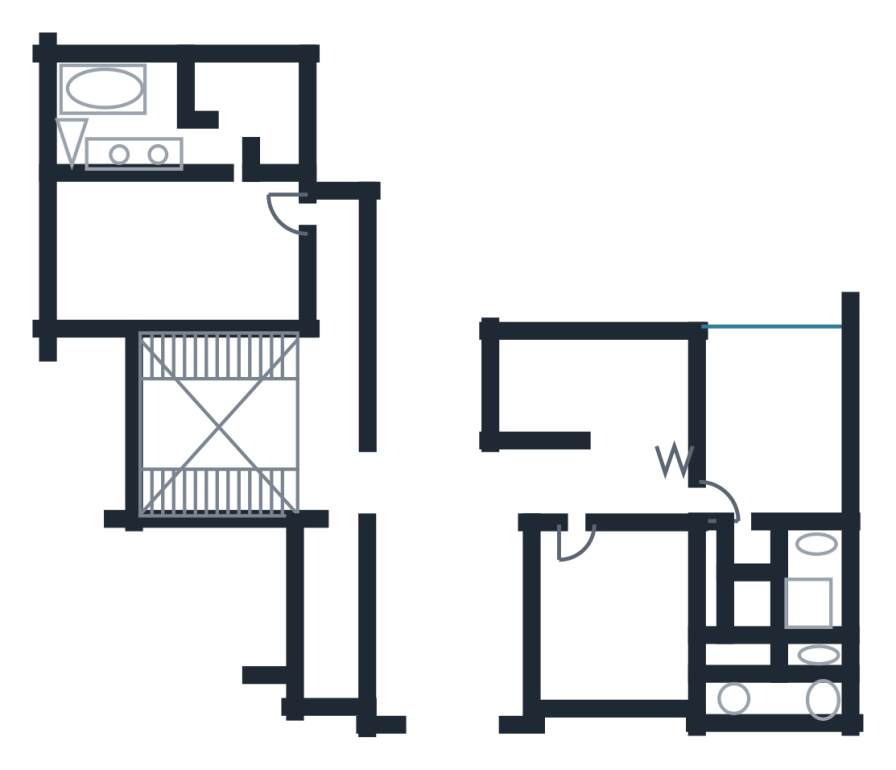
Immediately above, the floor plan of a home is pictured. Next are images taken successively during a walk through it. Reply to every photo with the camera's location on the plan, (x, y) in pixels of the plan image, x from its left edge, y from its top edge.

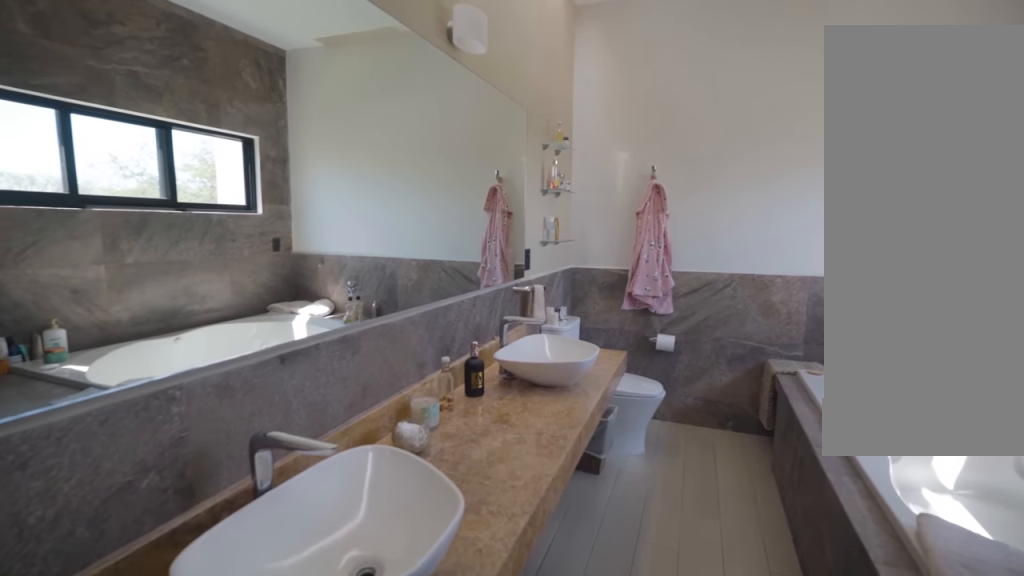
(191, 131)
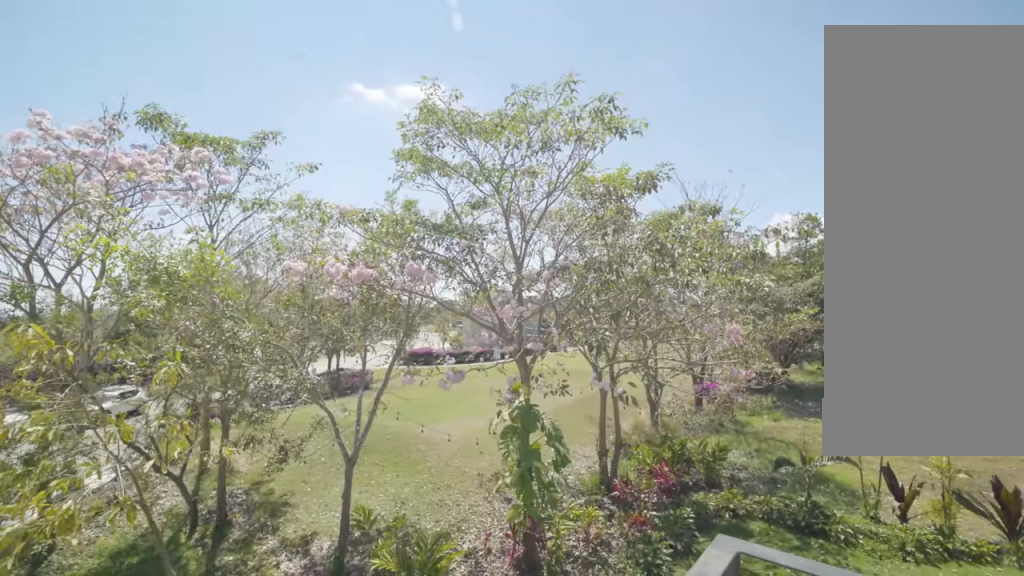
(350, 76)
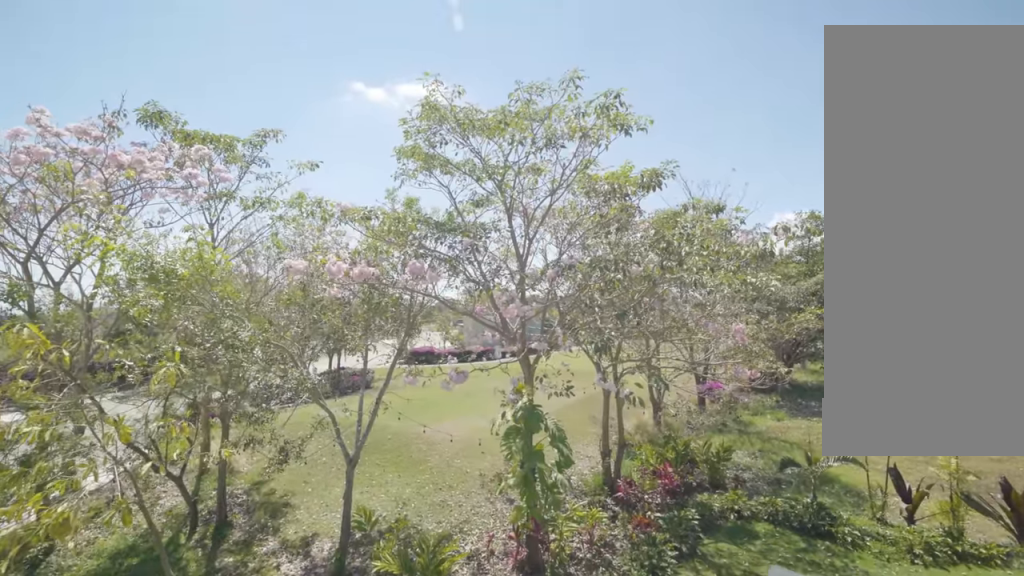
(350, 76)
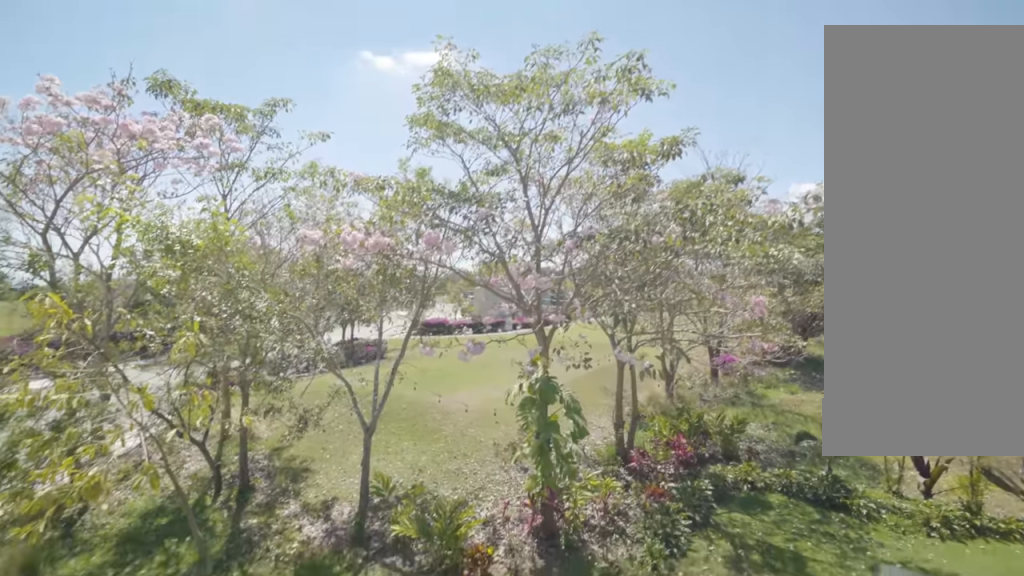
(349, 76)
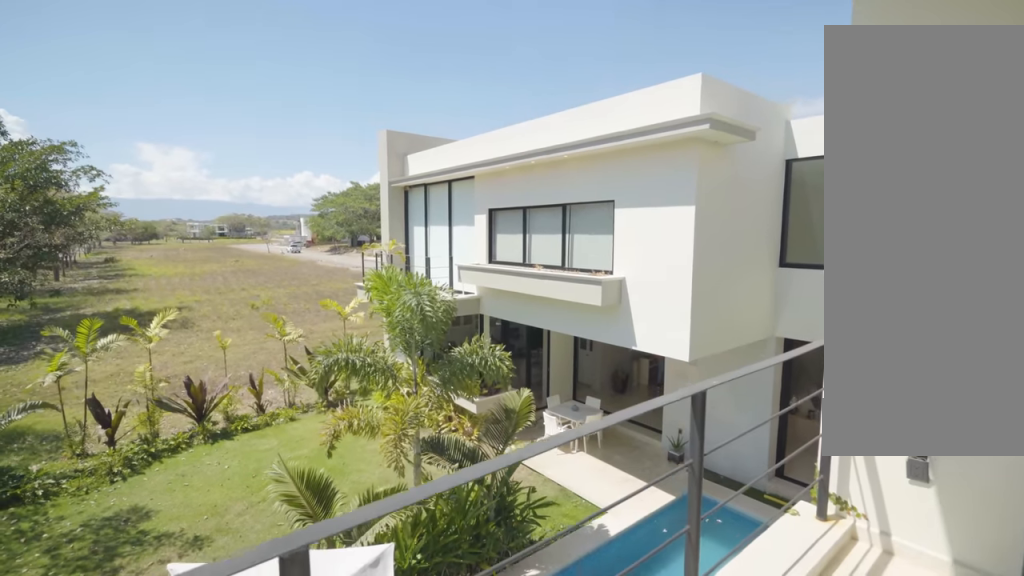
(363, 140)
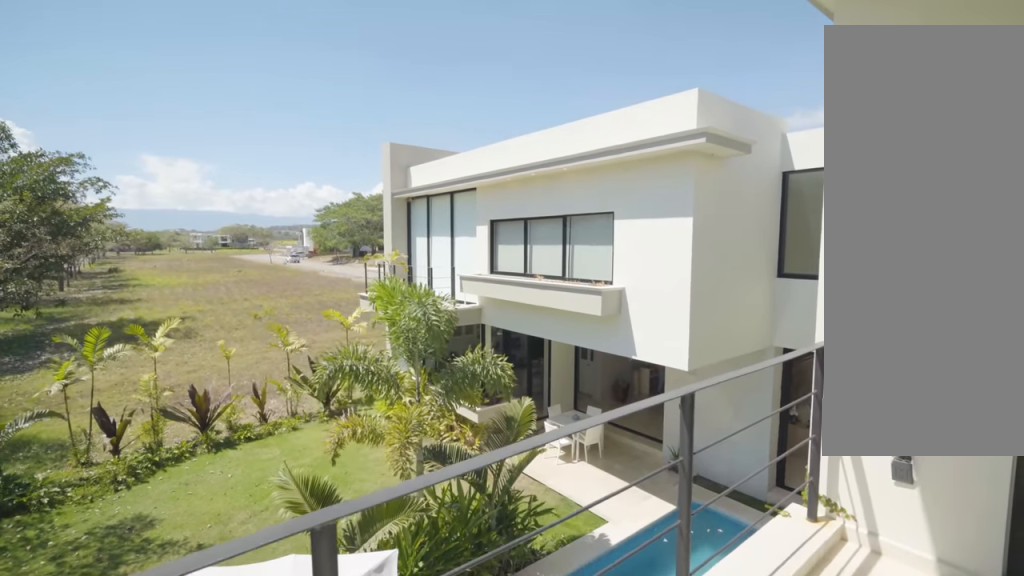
(363, 140)
